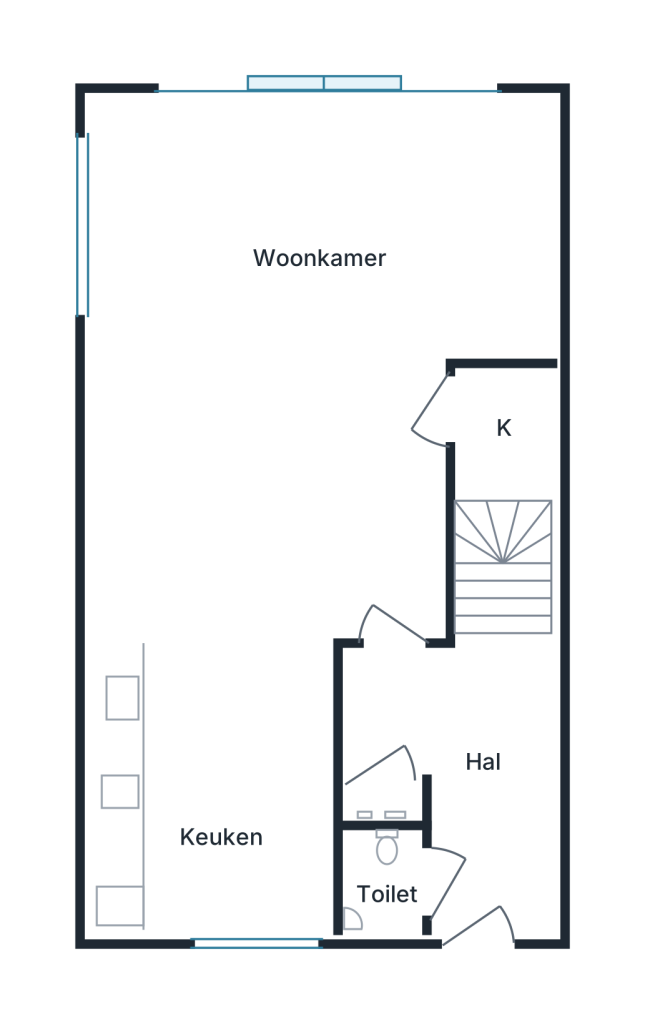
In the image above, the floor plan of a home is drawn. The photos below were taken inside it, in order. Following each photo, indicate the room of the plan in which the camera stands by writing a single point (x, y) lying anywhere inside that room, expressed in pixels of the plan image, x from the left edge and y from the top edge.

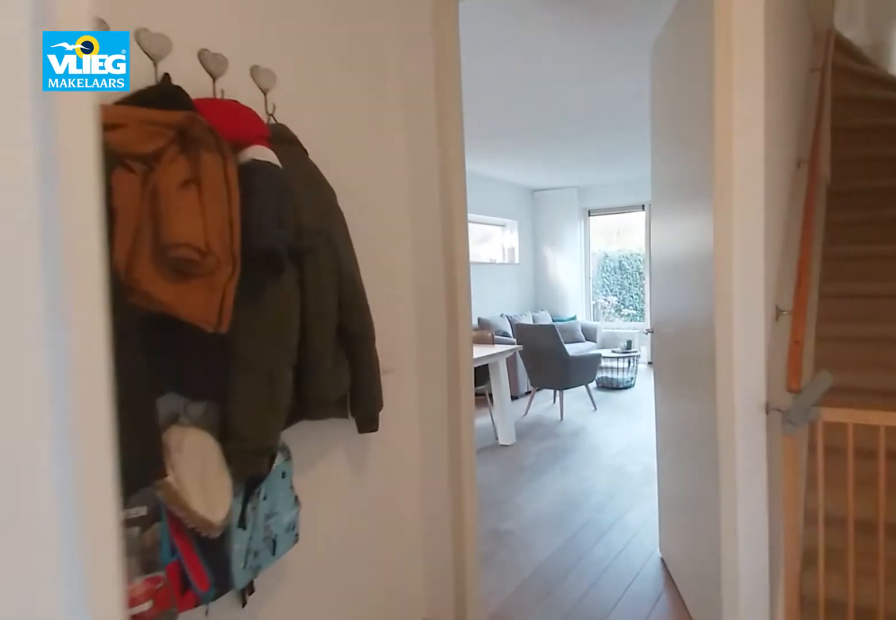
(464, 767)
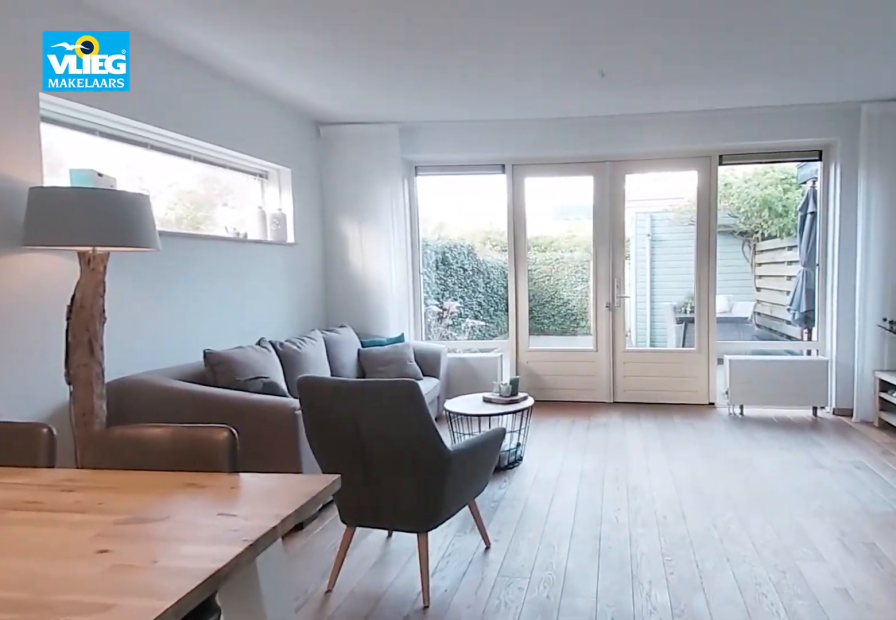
(290, 341)
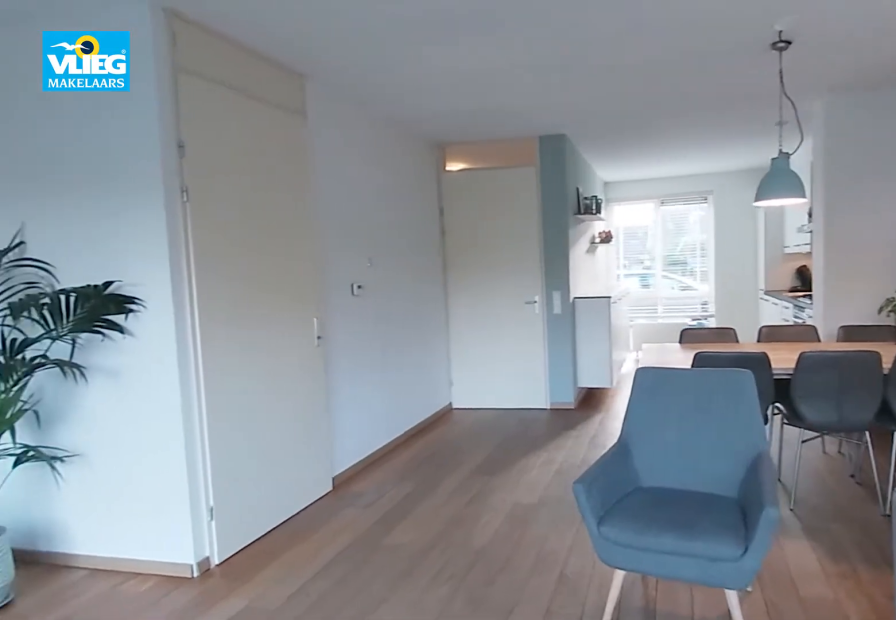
(290, 341)
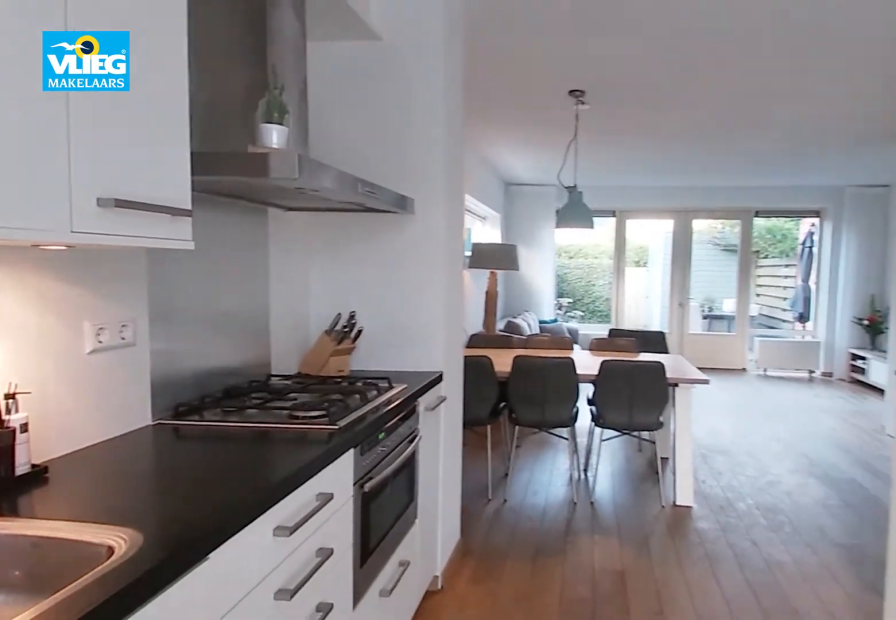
(214, 786)
